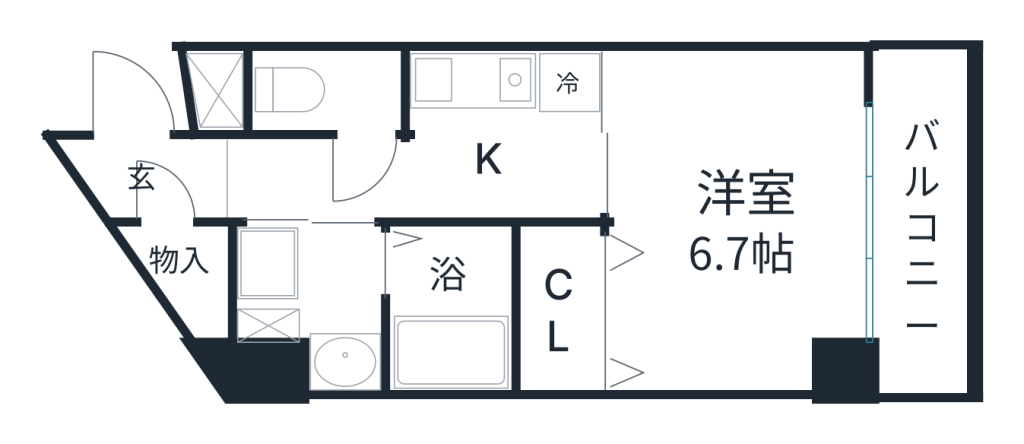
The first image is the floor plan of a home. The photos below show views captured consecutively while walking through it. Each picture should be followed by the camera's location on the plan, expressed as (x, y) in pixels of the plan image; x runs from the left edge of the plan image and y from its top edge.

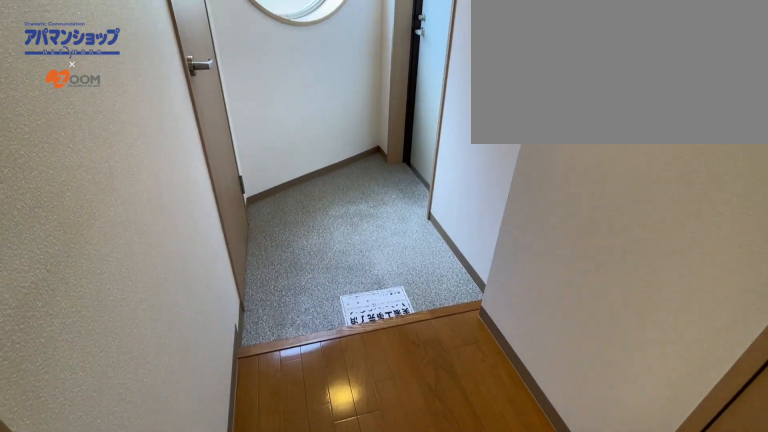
(238, 175)
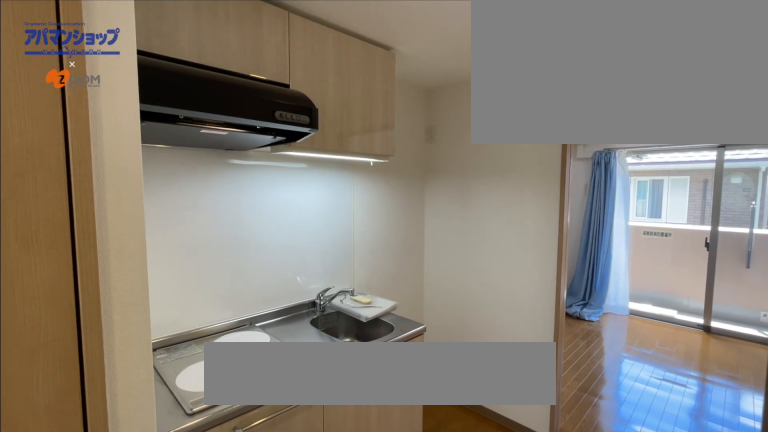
(411, 174)
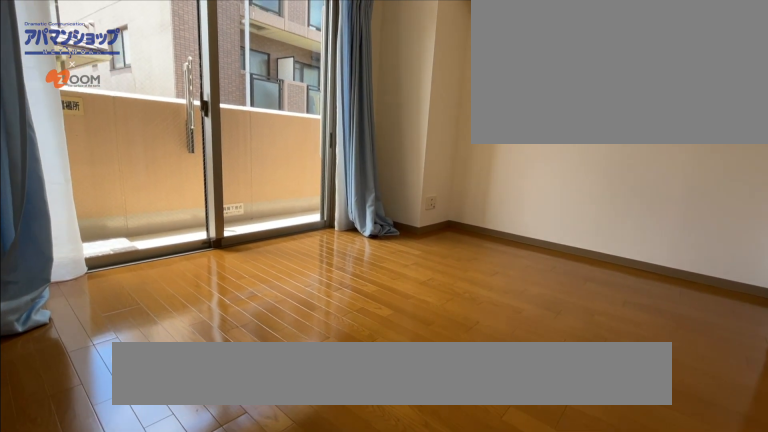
(637, 77)
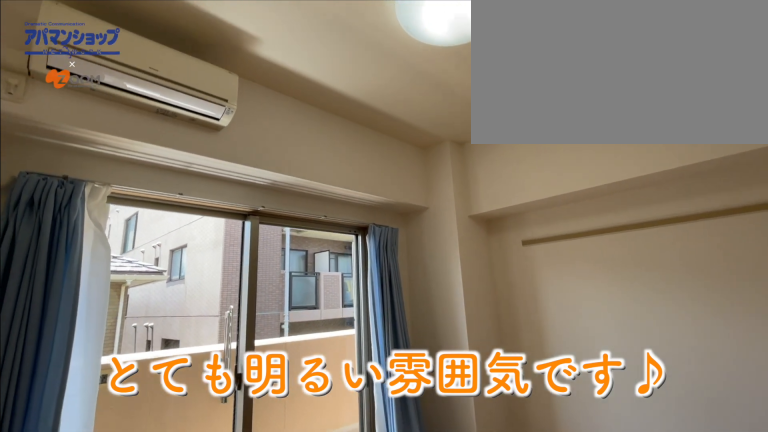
(637, 77)
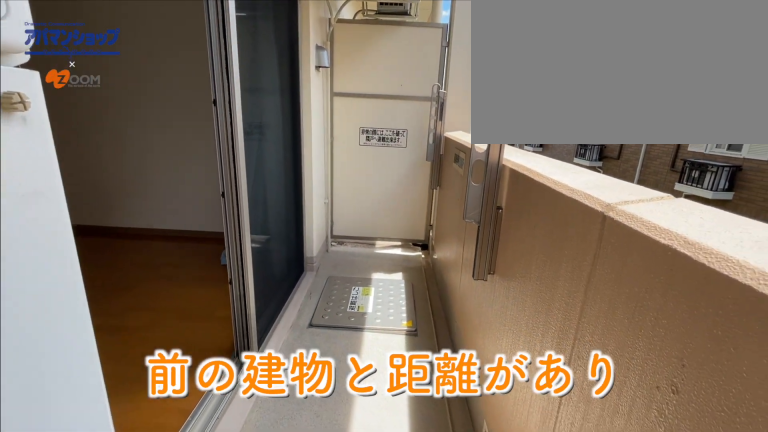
(932, 355)
